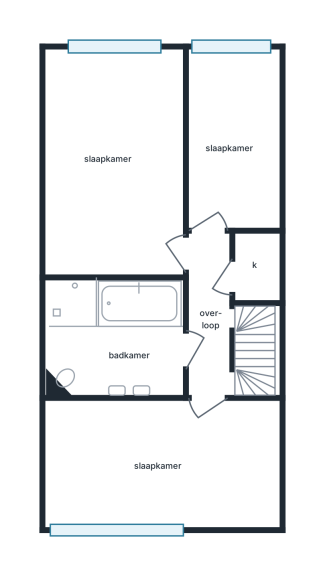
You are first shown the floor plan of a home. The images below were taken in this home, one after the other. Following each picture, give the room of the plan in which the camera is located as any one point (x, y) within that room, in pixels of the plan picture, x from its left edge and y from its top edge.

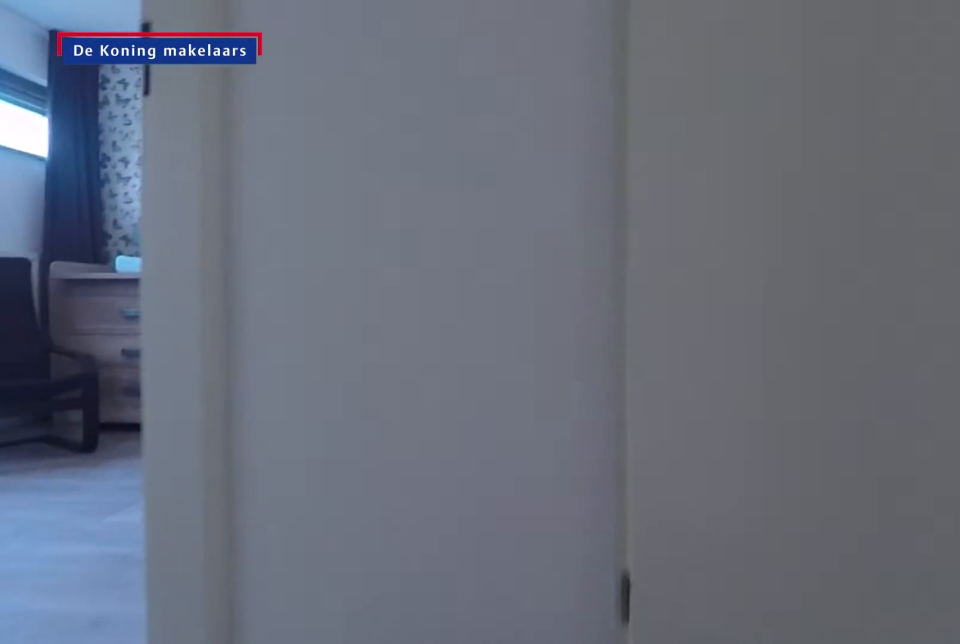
(212, 330)
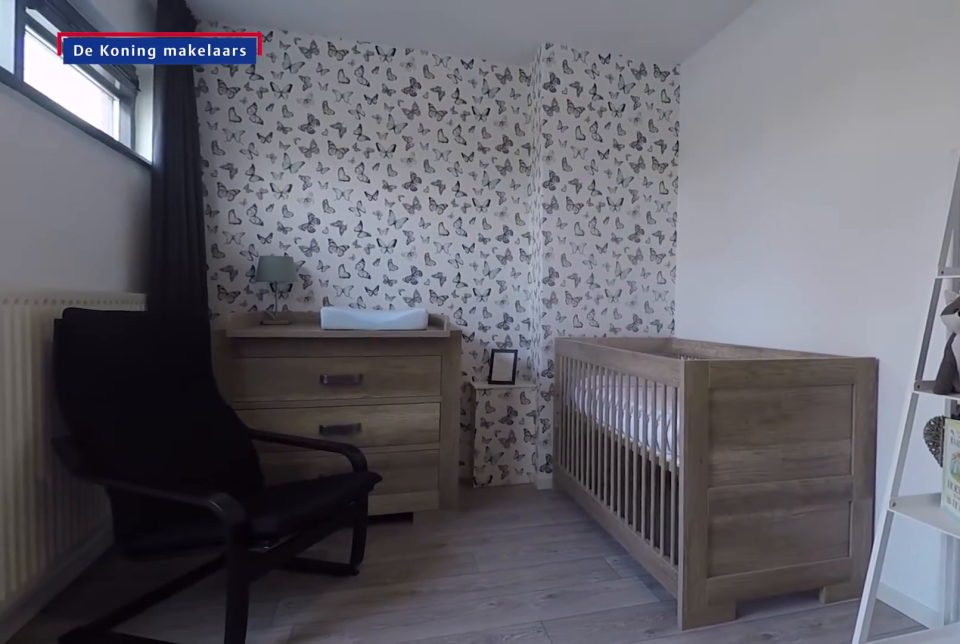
(163, 462)
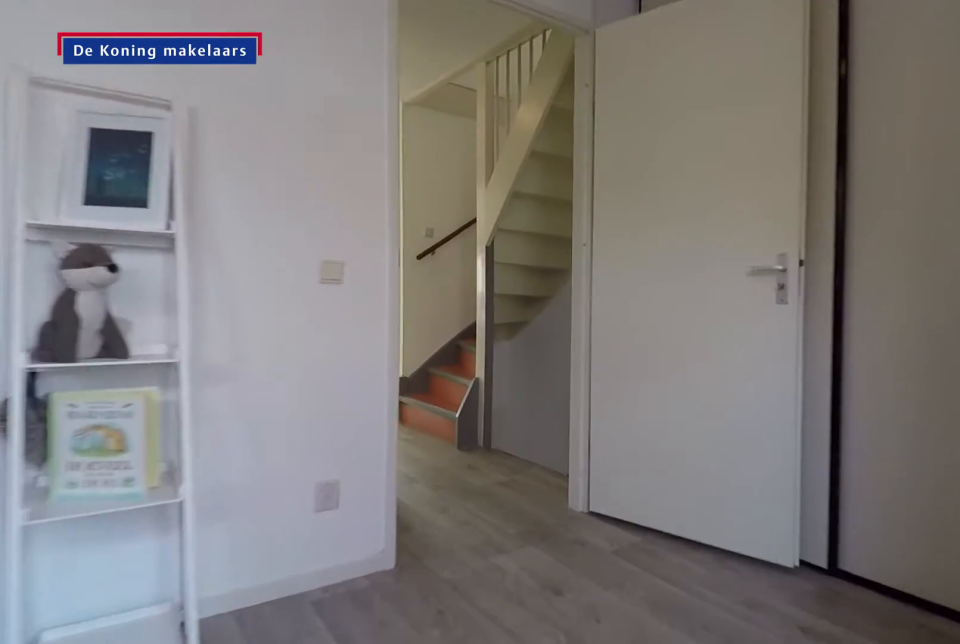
(163, 462)
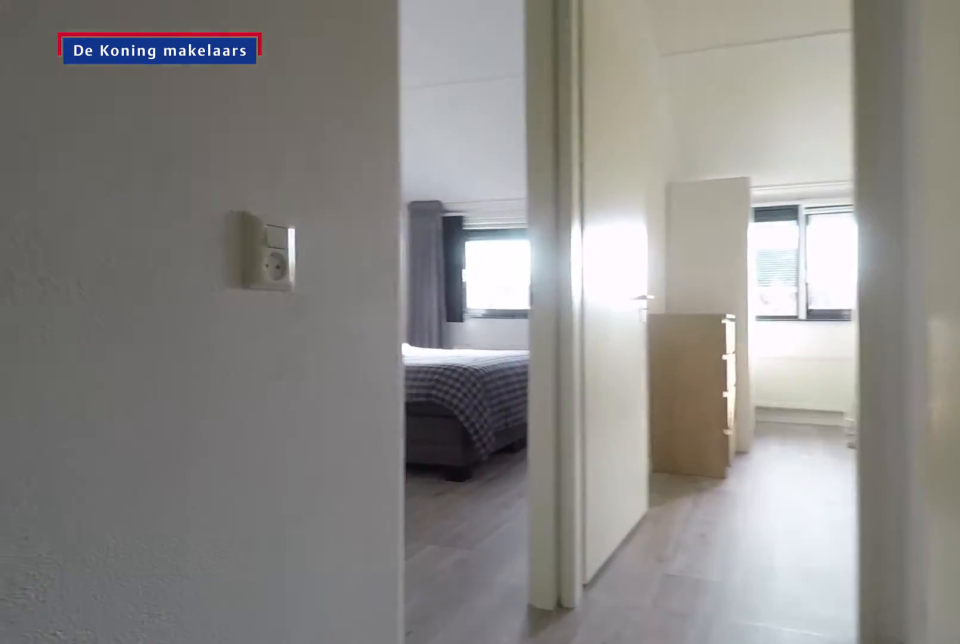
(212, 330)
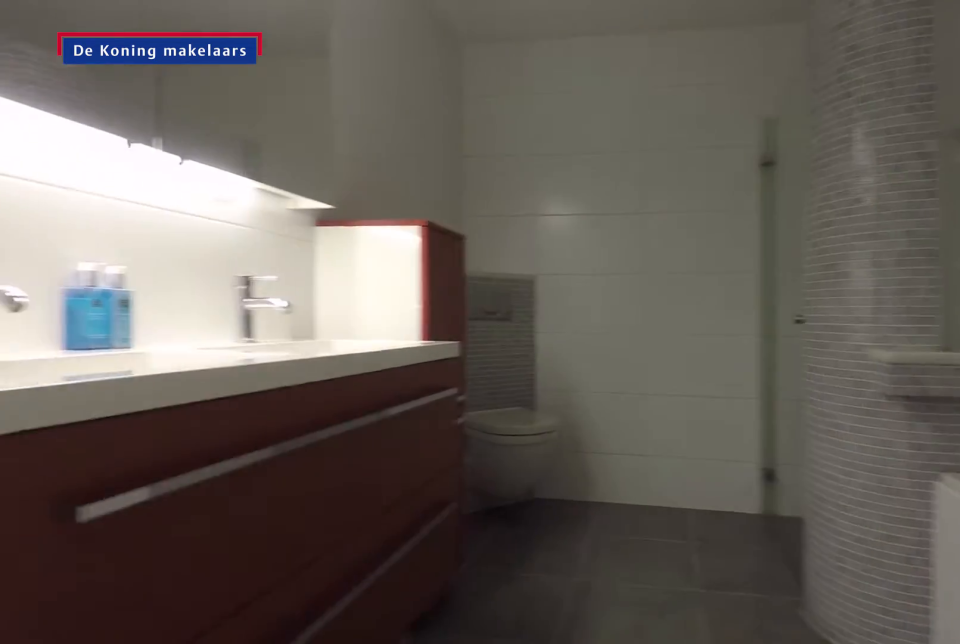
(116, 345)
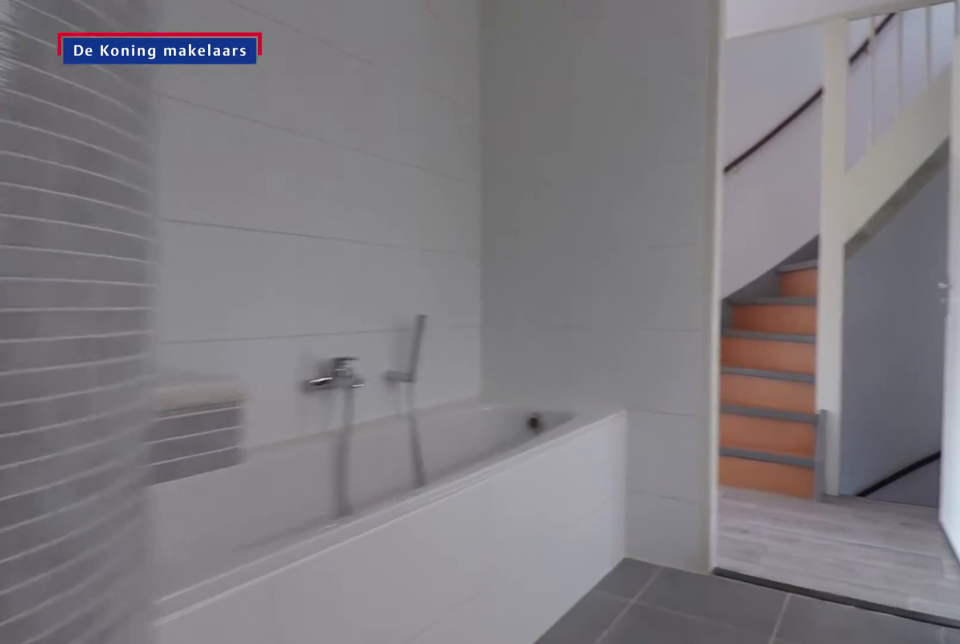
(116, 345)
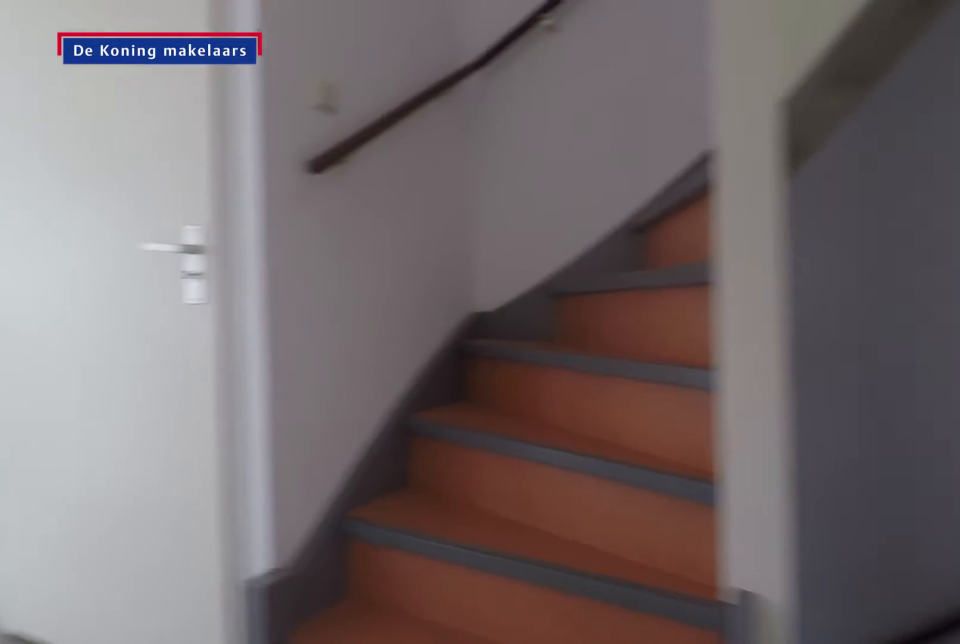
(212, 330)
